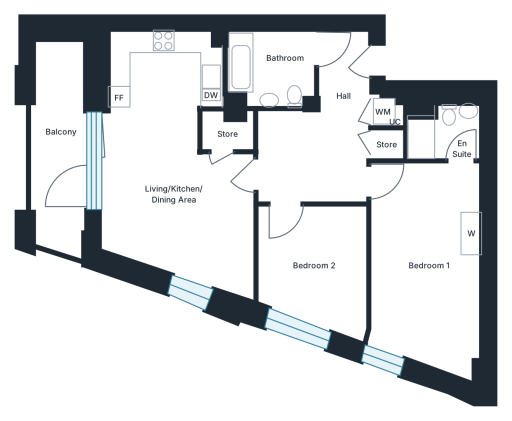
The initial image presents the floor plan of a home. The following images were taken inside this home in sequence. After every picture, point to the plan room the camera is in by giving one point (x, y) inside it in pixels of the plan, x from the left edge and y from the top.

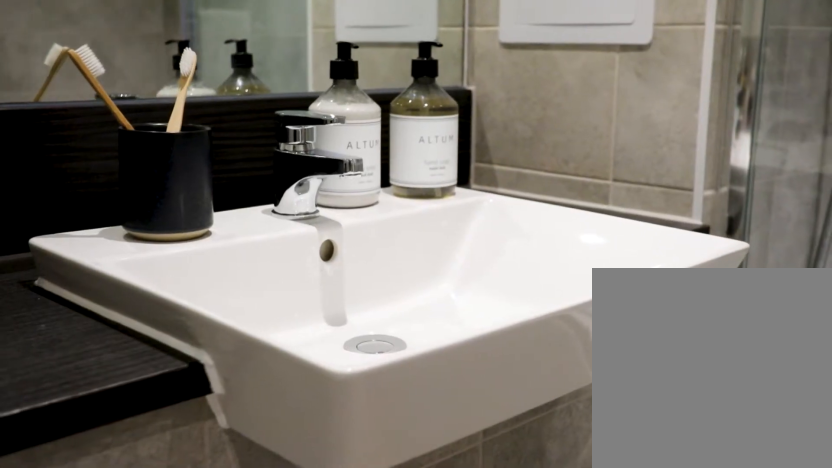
(272, 65)
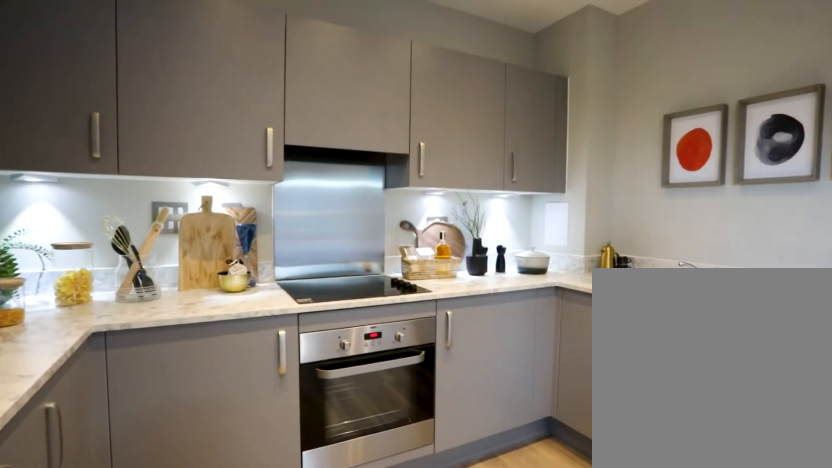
(176, 162)
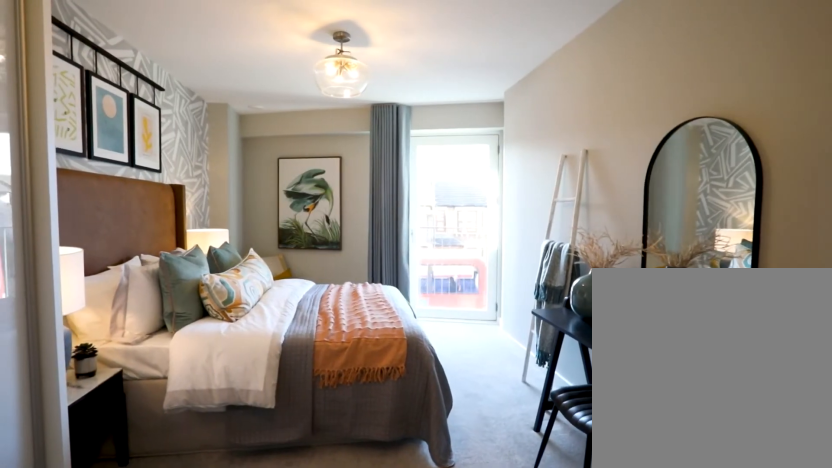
(430, 246)
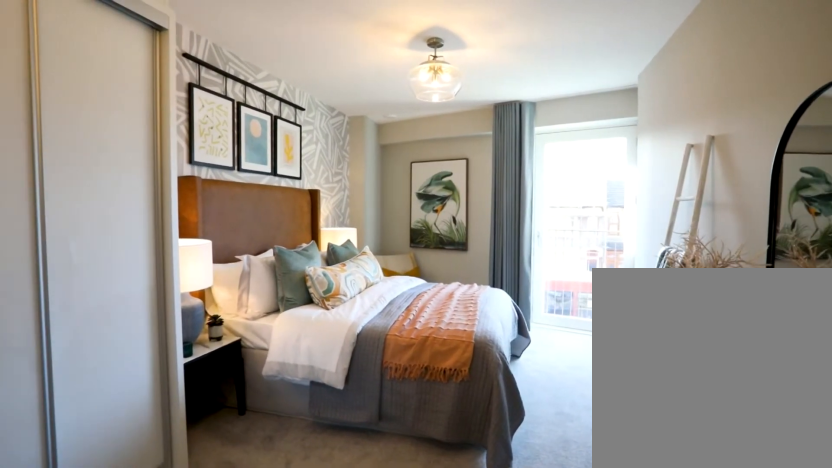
(430, 246)
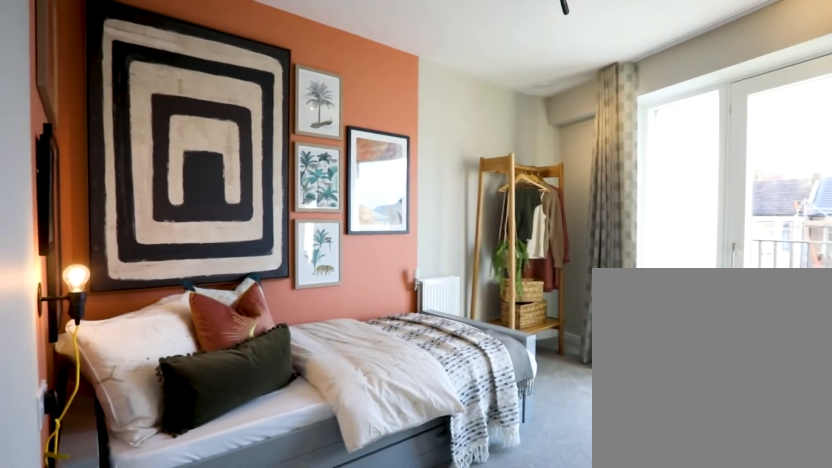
(315, 267)
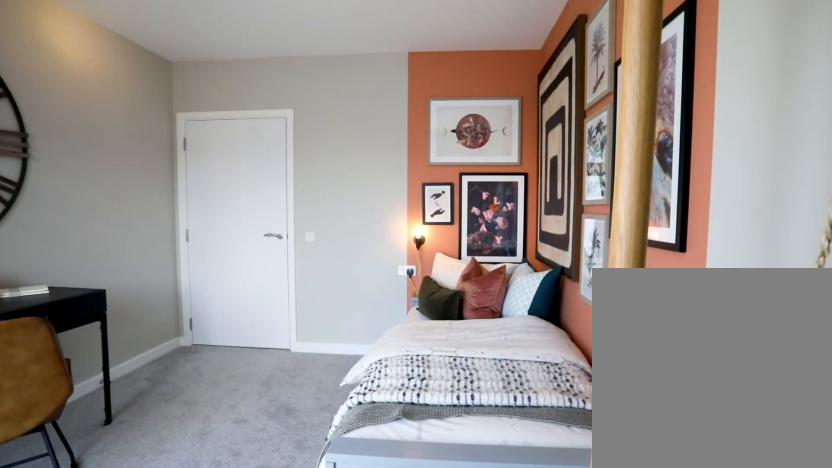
(315, 267)
